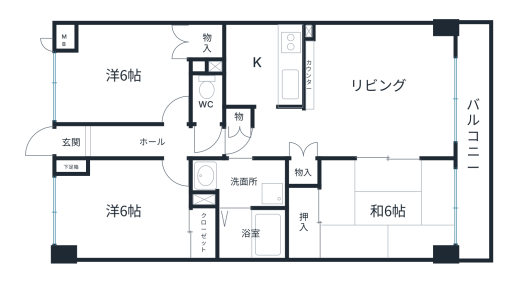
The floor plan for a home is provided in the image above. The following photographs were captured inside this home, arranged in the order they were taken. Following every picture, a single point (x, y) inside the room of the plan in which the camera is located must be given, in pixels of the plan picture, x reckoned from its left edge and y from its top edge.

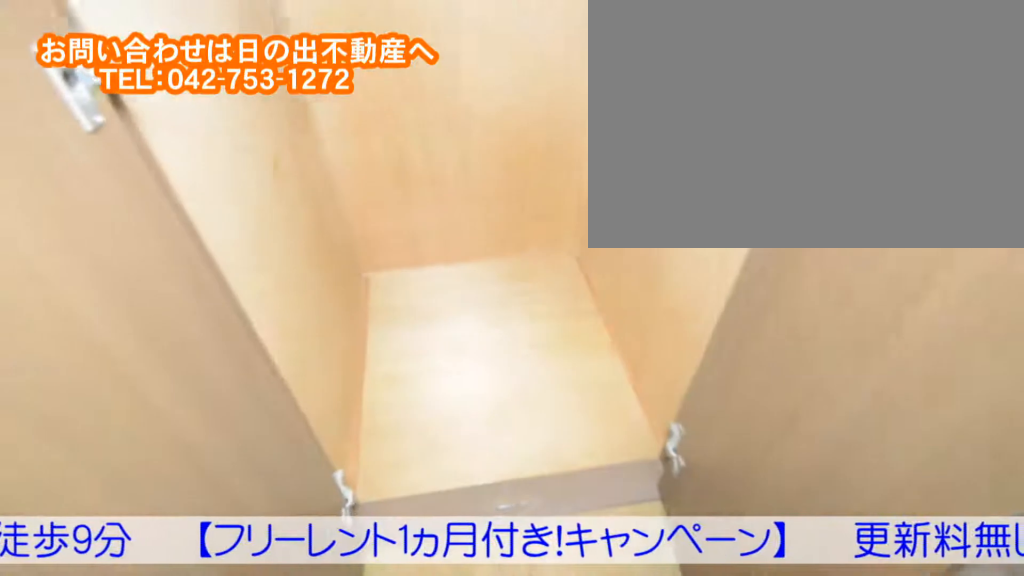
(89, 72)
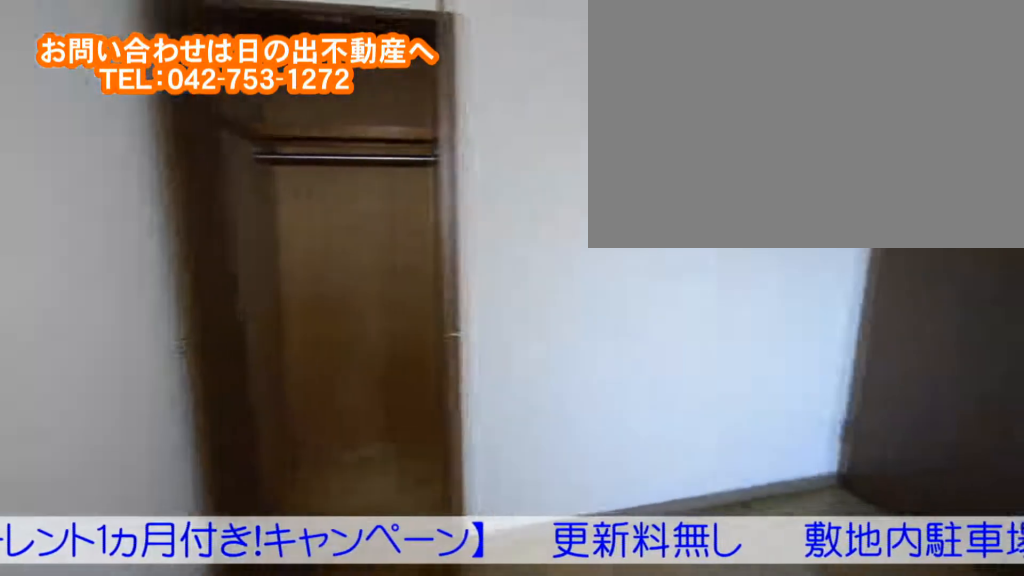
(88, 72)
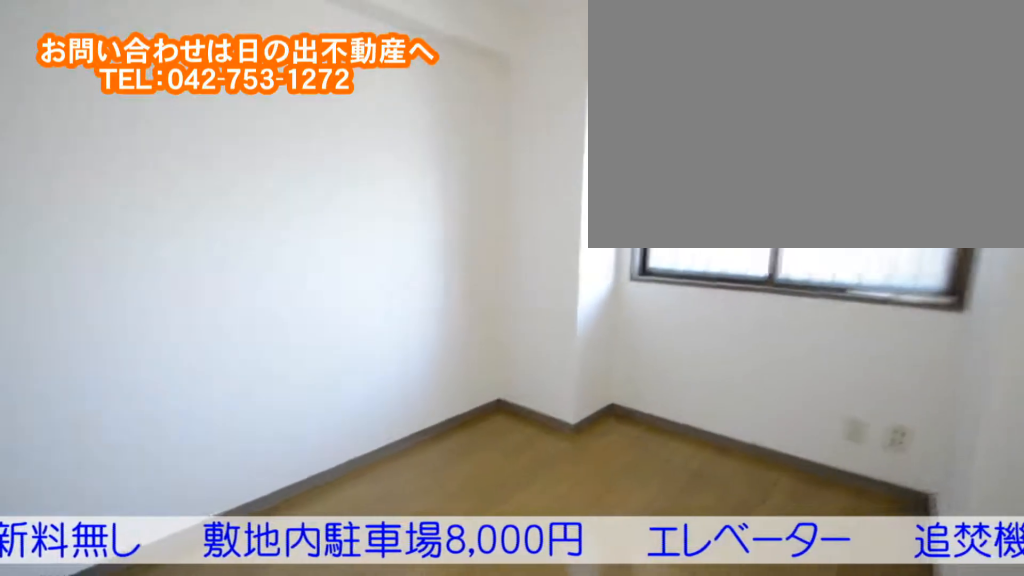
(94, 223)
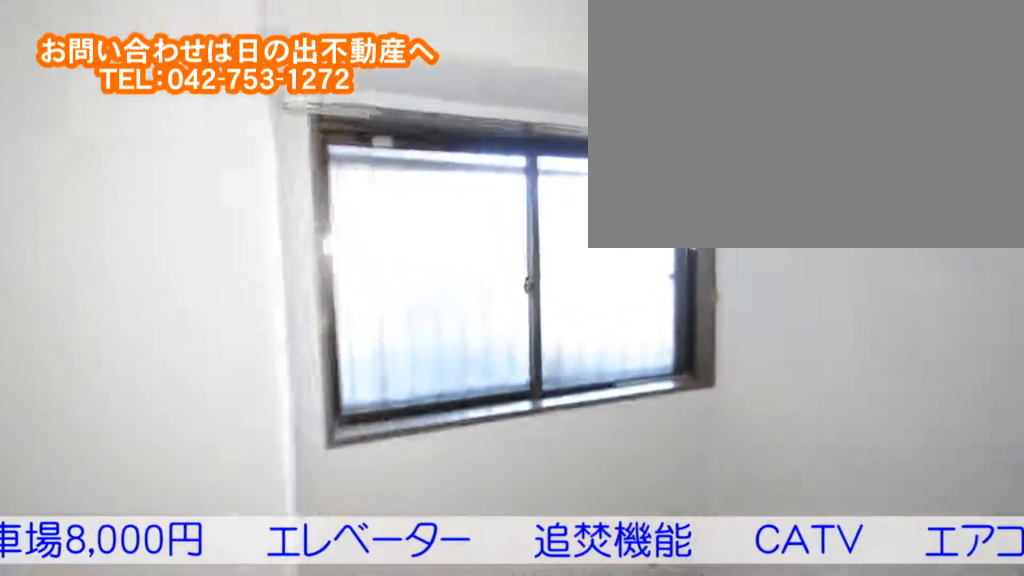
(95, 223)
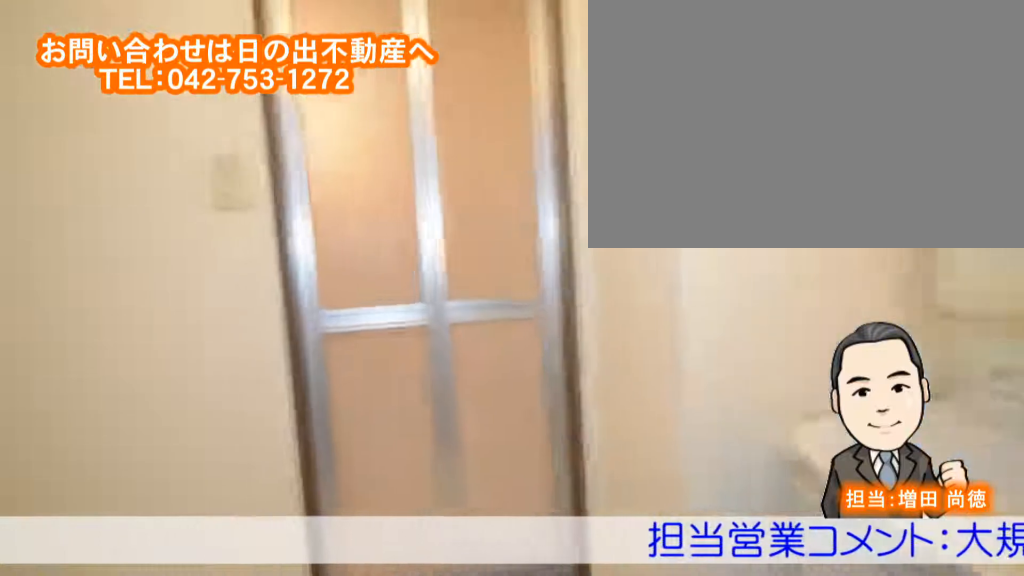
(258, 179)
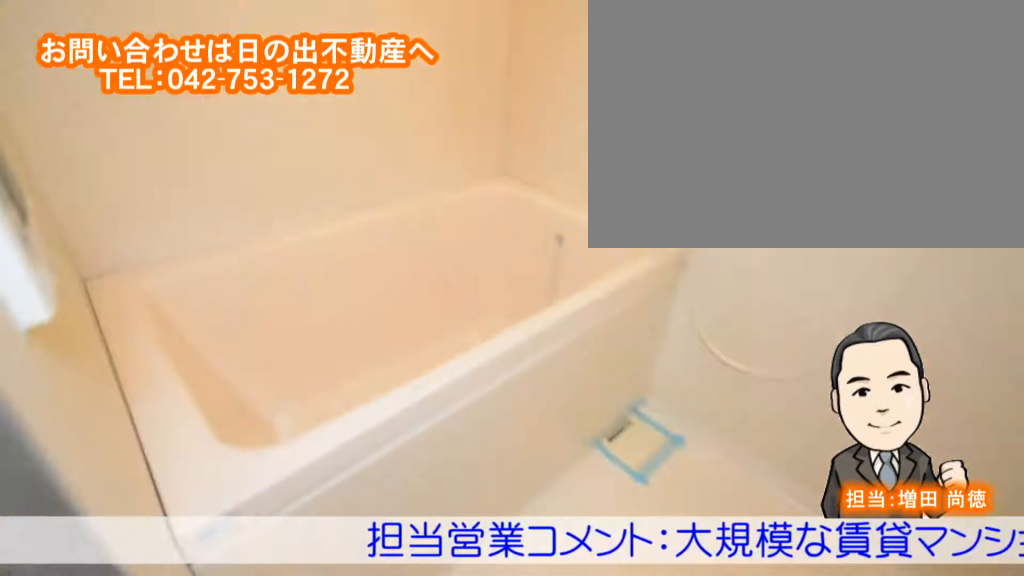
(251, 233)
